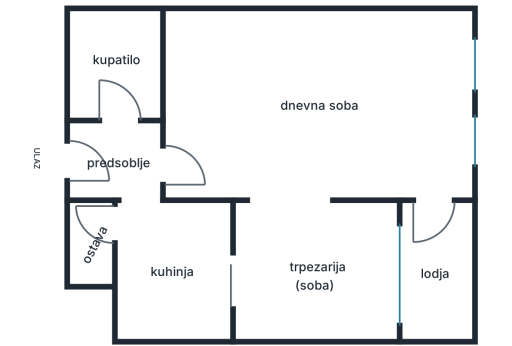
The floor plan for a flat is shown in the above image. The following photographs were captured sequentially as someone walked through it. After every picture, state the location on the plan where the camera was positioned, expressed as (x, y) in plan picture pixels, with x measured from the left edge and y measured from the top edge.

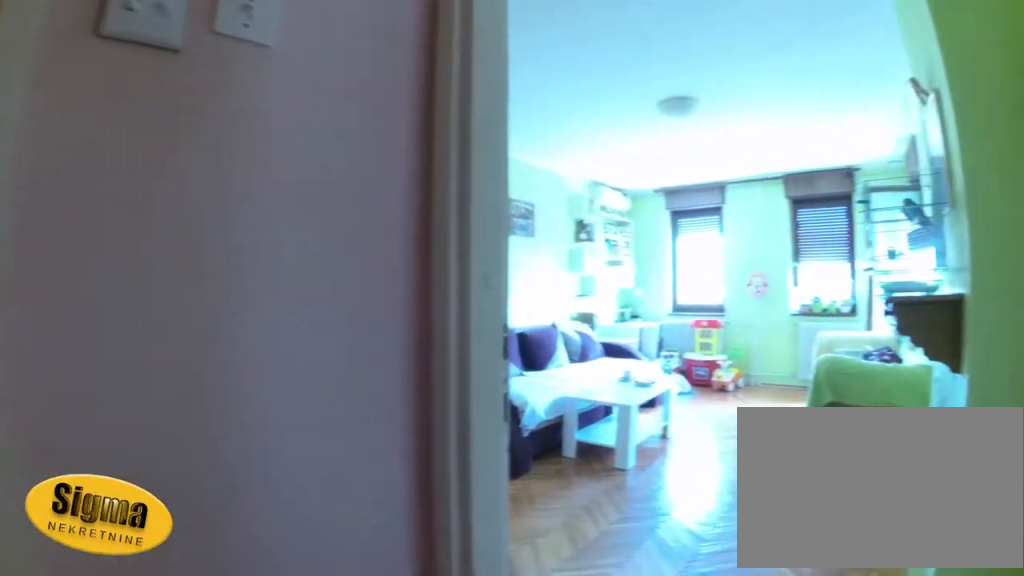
(130, 179)
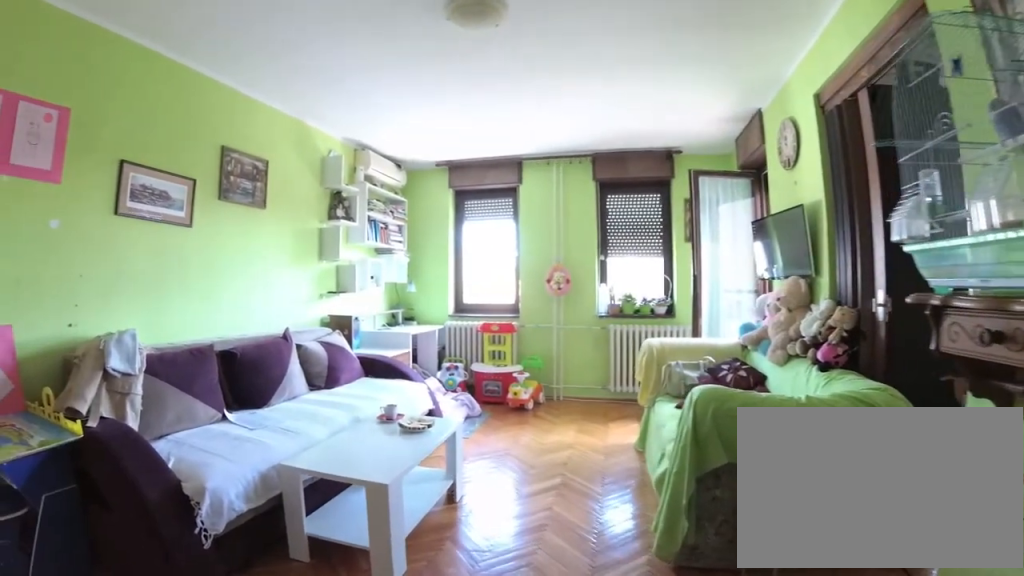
(191, 150)
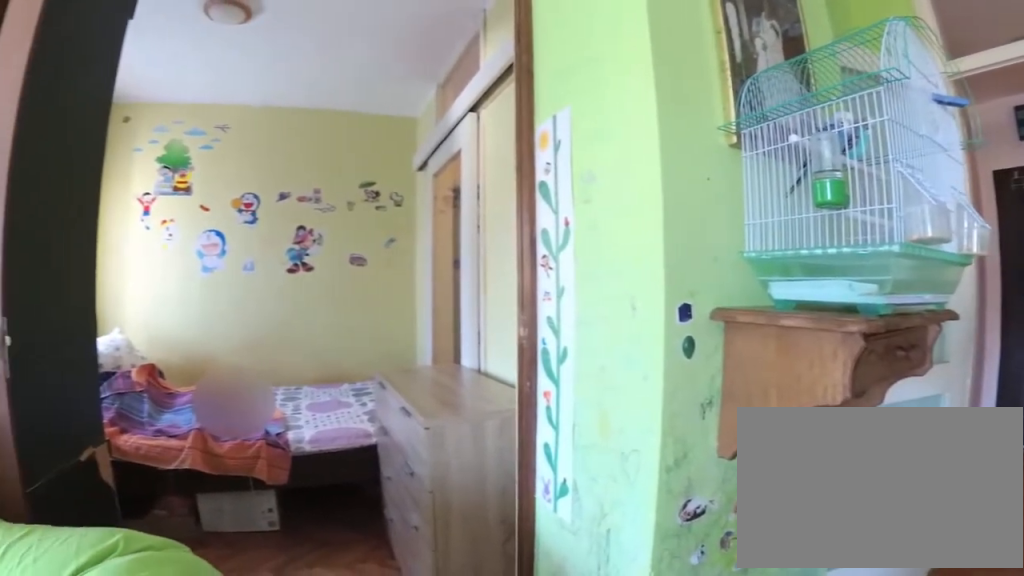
(298, 153)
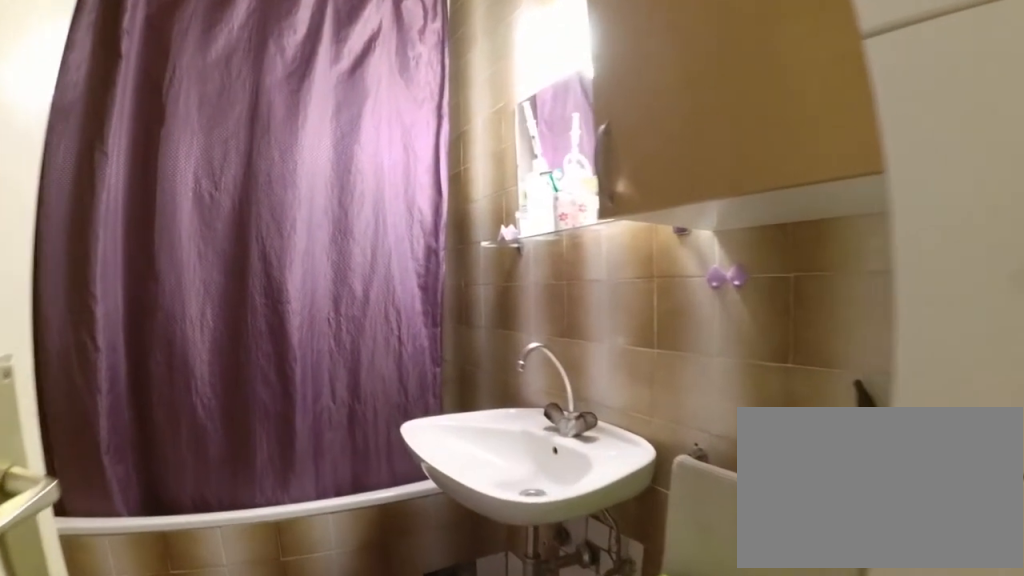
(127, 113)
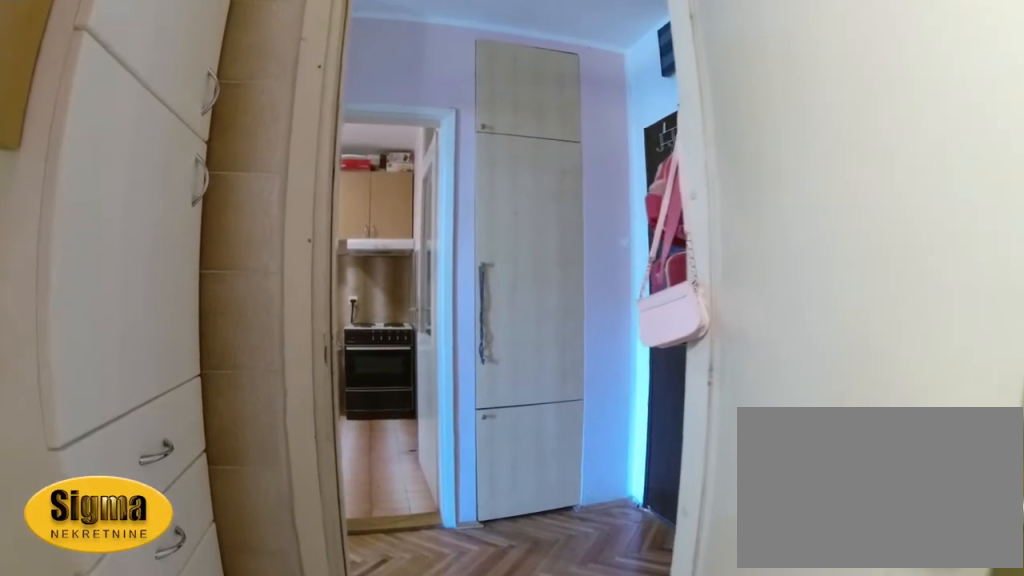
(116, 55)
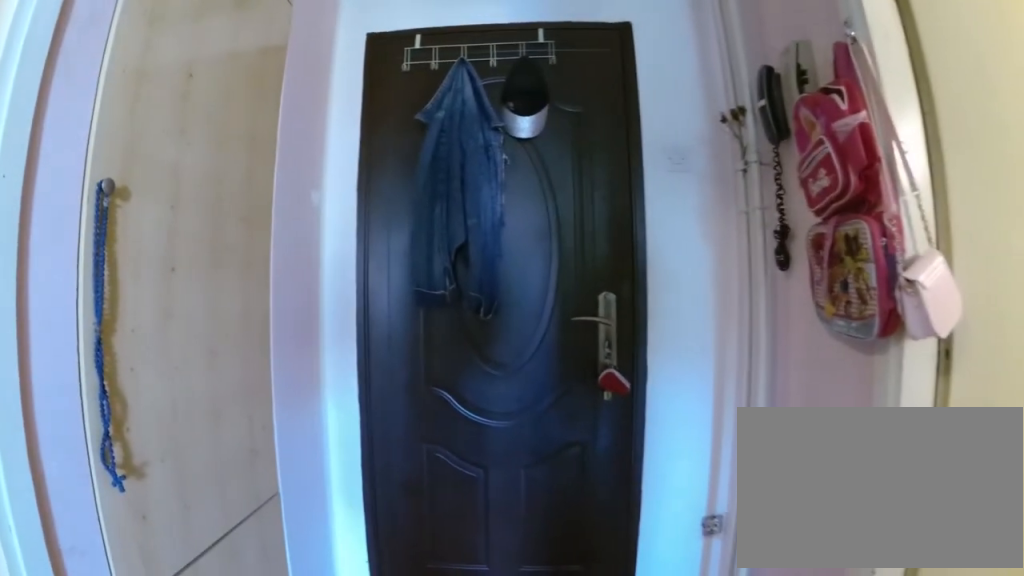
(130, 160)
